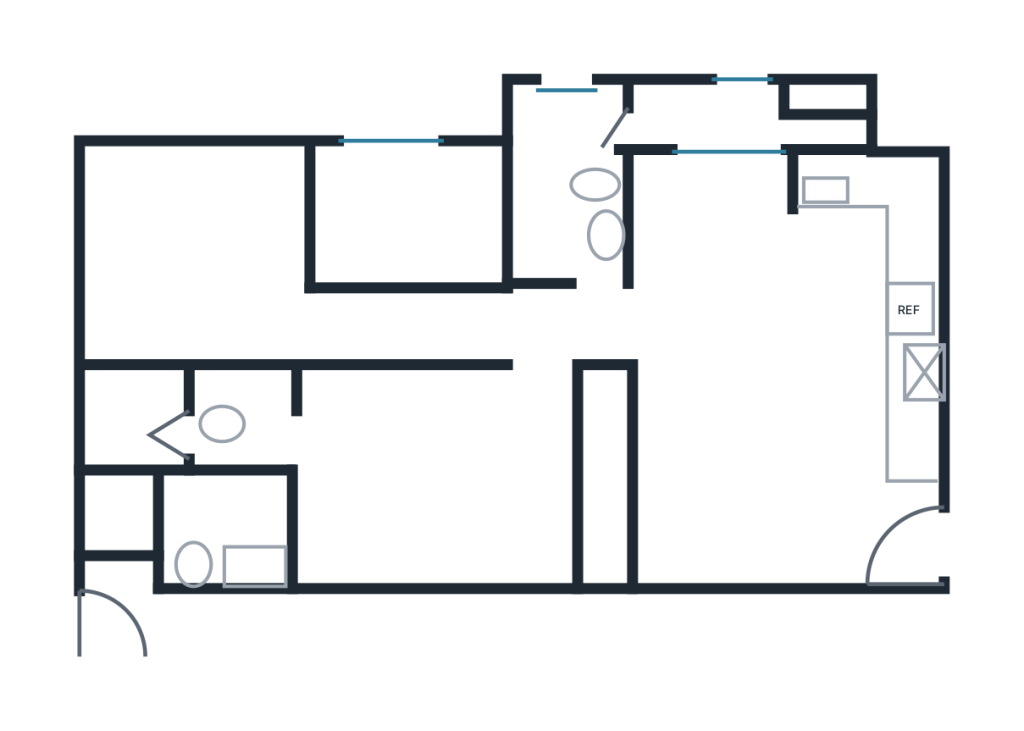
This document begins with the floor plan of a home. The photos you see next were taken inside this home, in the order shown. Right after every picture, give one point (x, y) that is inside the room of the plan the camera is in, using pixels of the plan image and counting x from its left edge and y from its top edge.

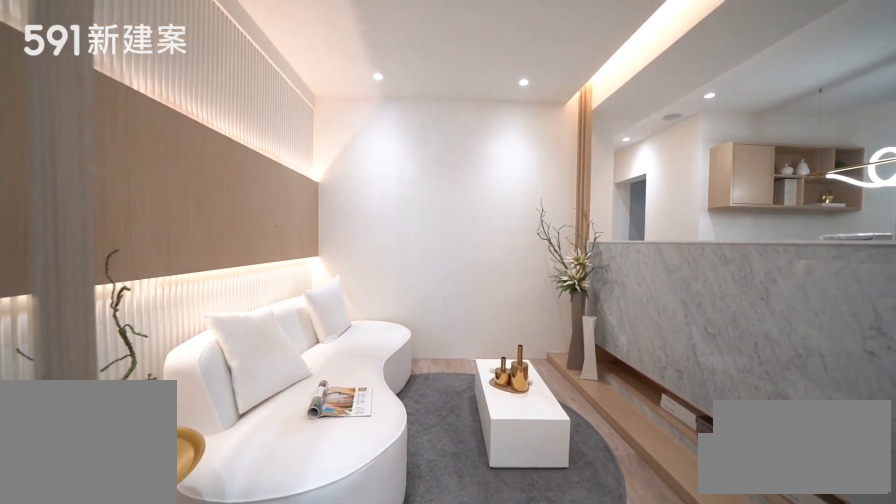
(787, 483)
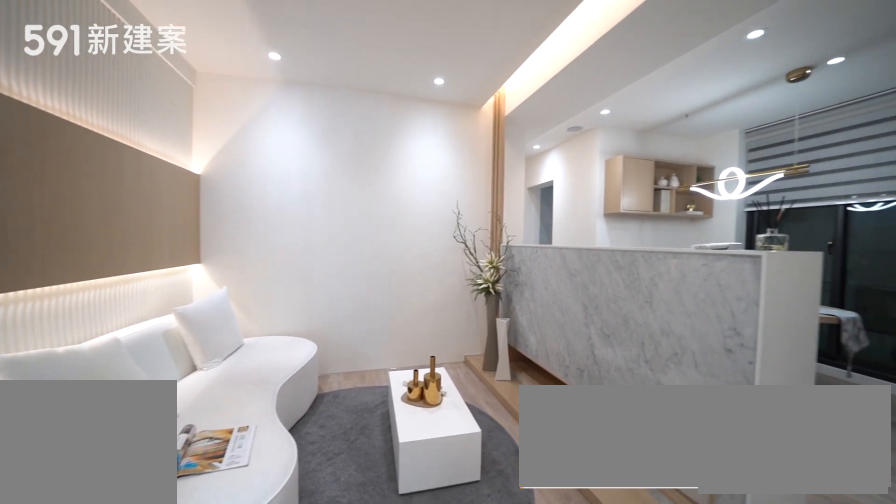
(787, 483)
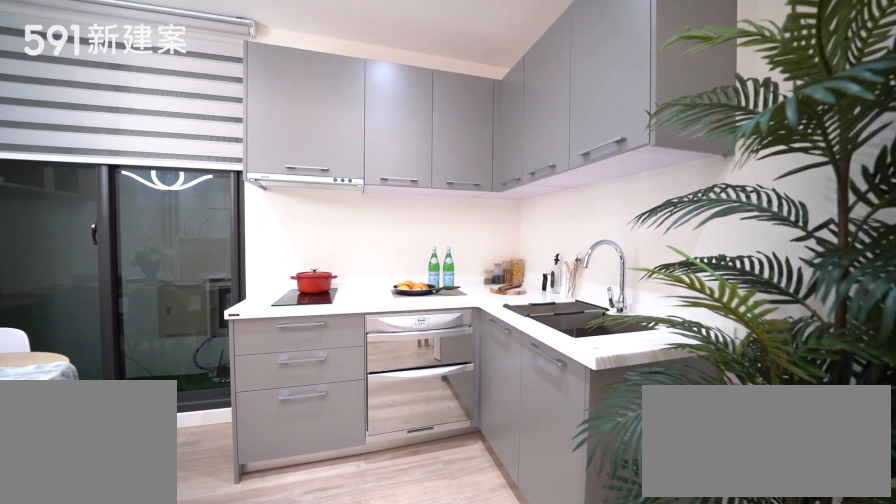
(865, 241)
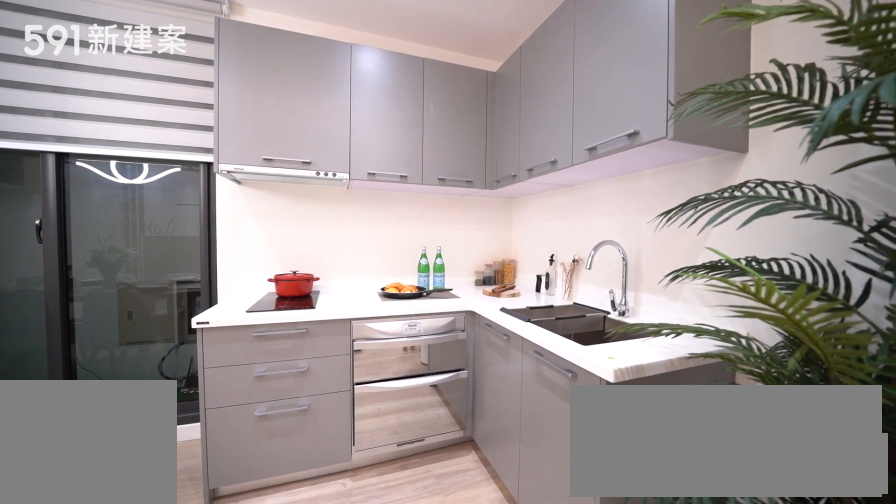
(865, 241)
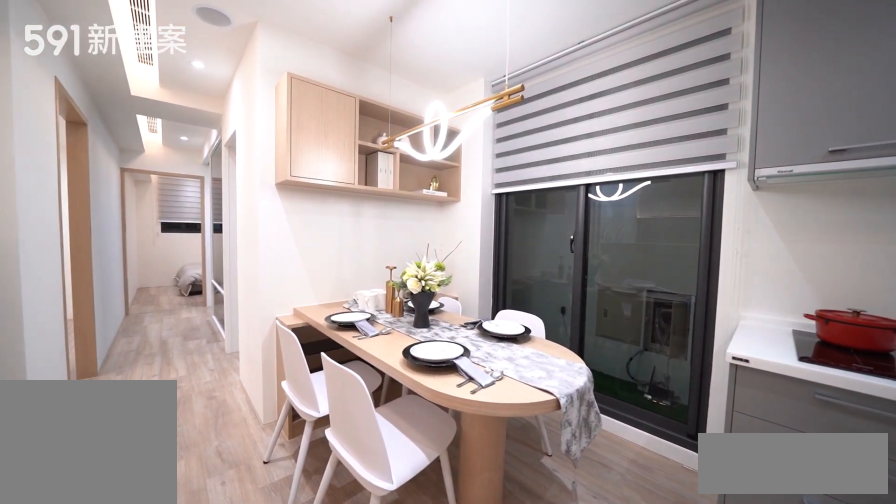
(706, 250)
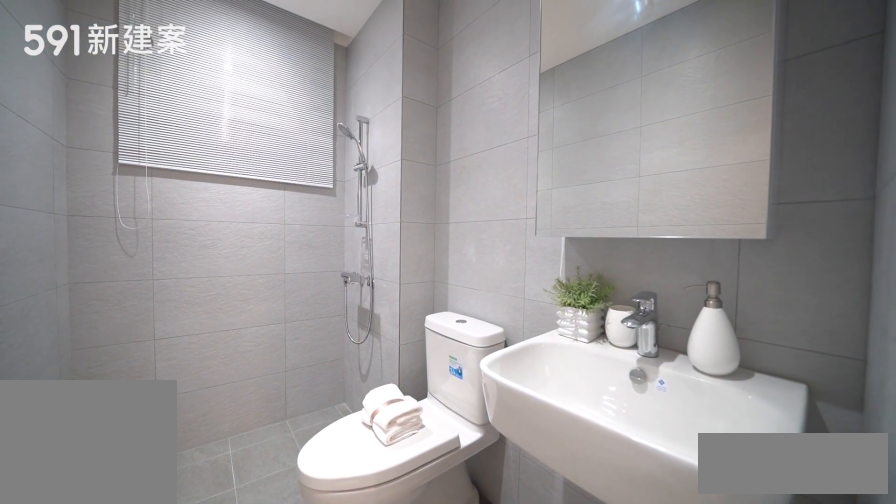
(564, 177)
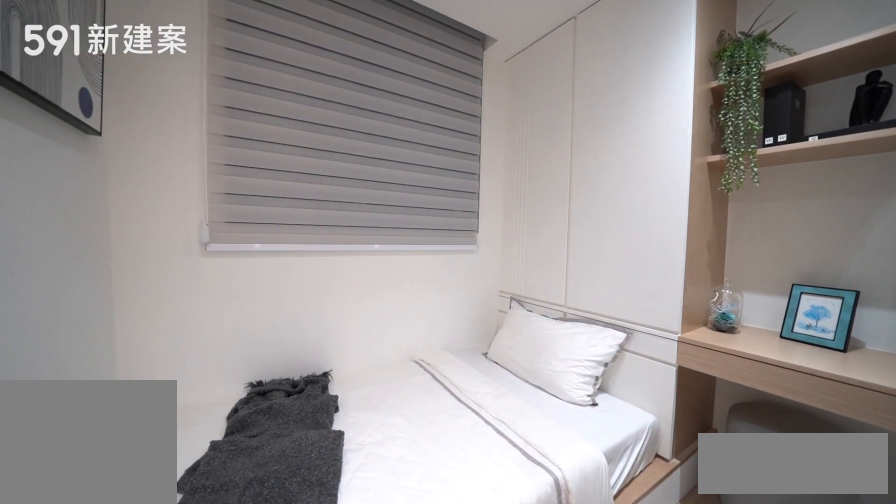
(408, 217)
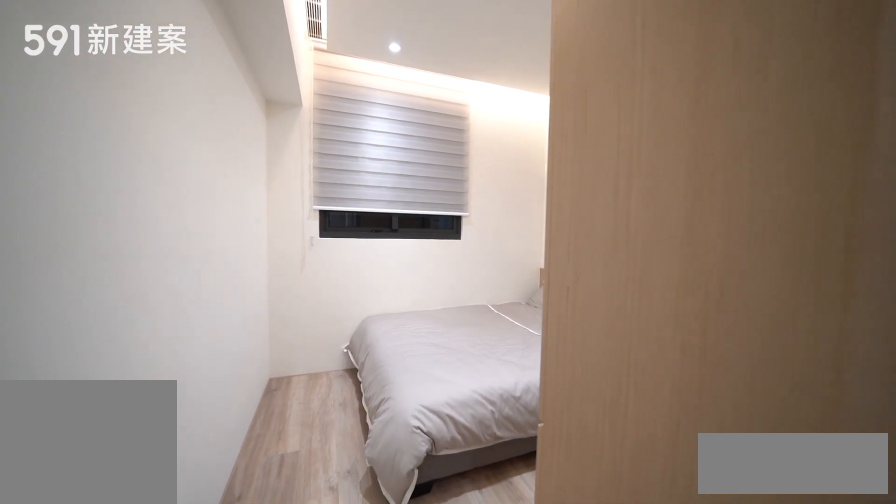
(193, 247)
